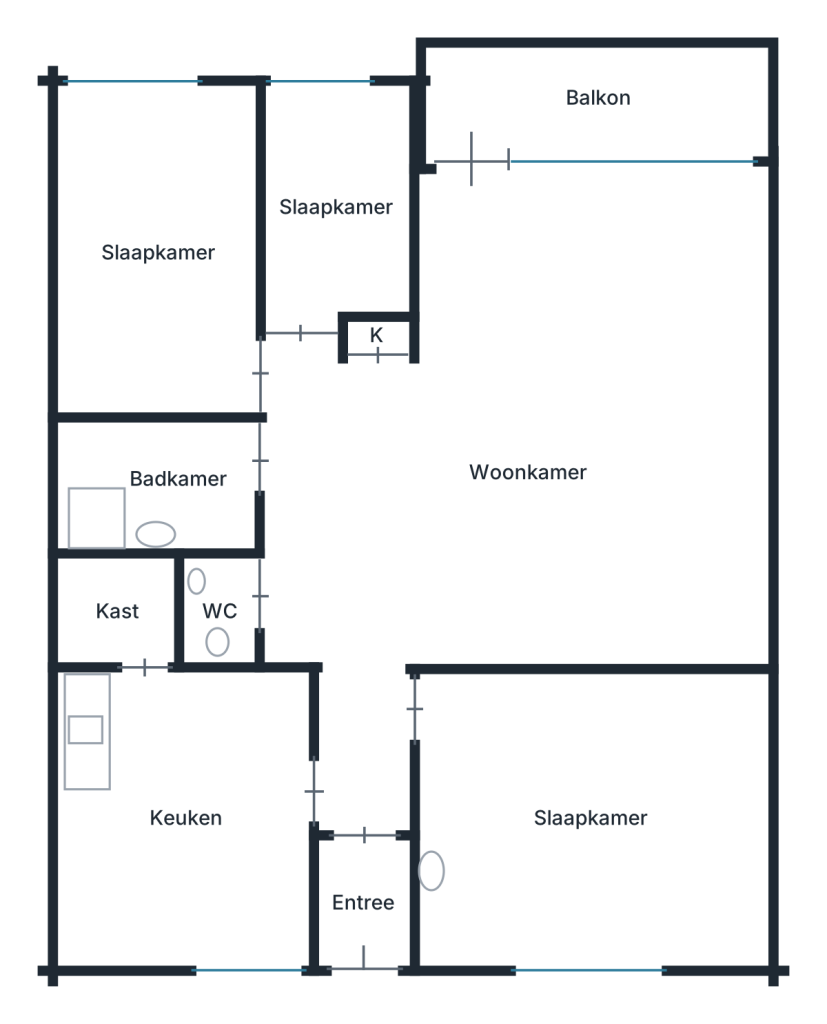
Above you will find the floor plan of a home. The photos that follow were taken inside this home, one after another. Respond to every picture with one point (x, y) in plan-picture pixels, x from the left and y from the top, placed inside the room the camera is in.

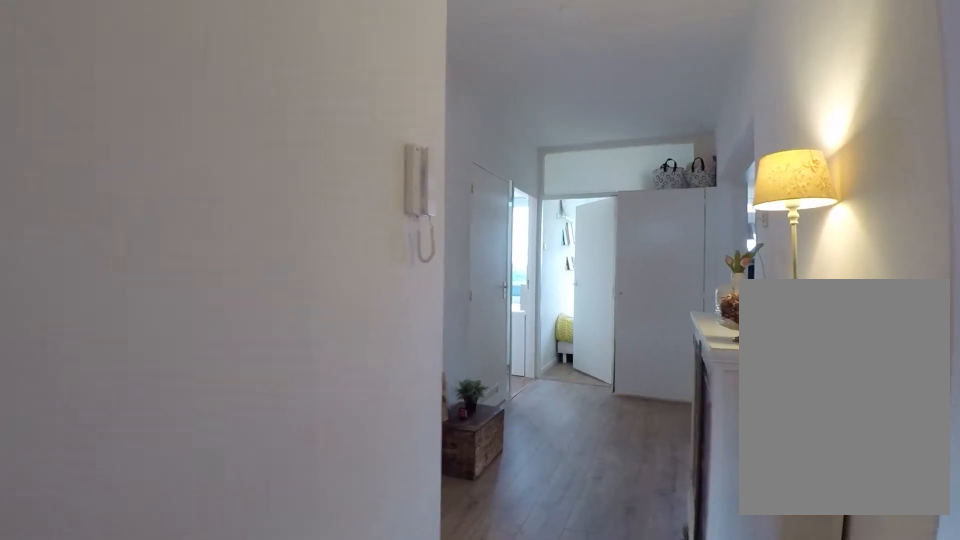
(342, 564)
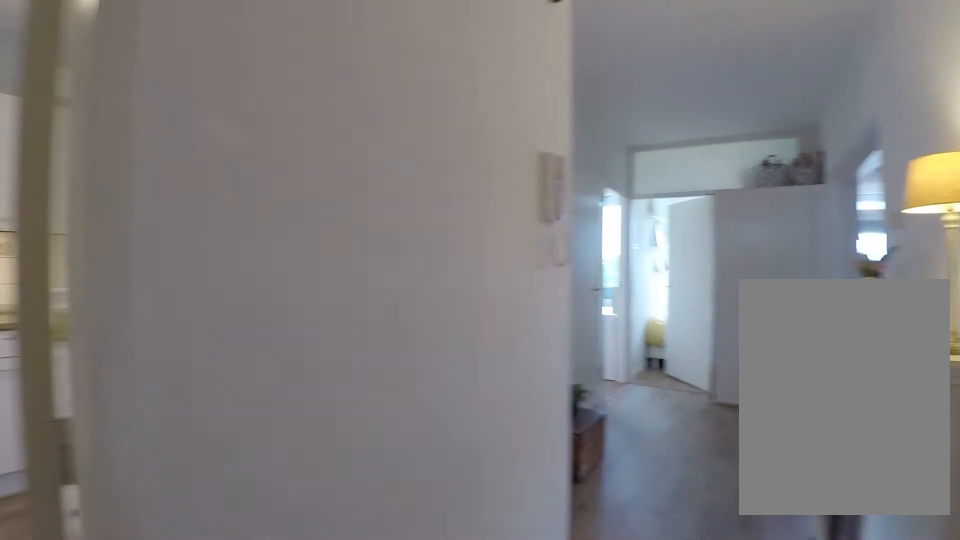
(342, 564)
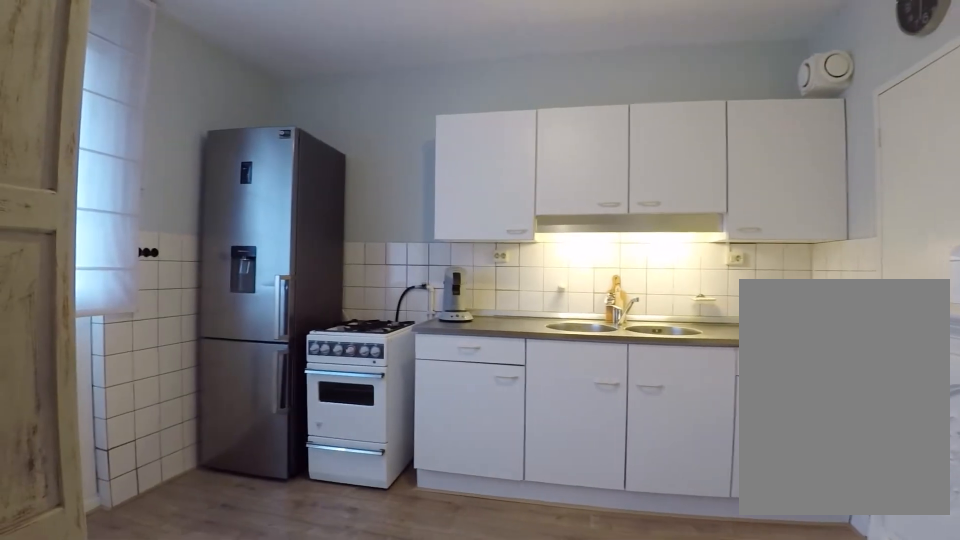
(191, 818)
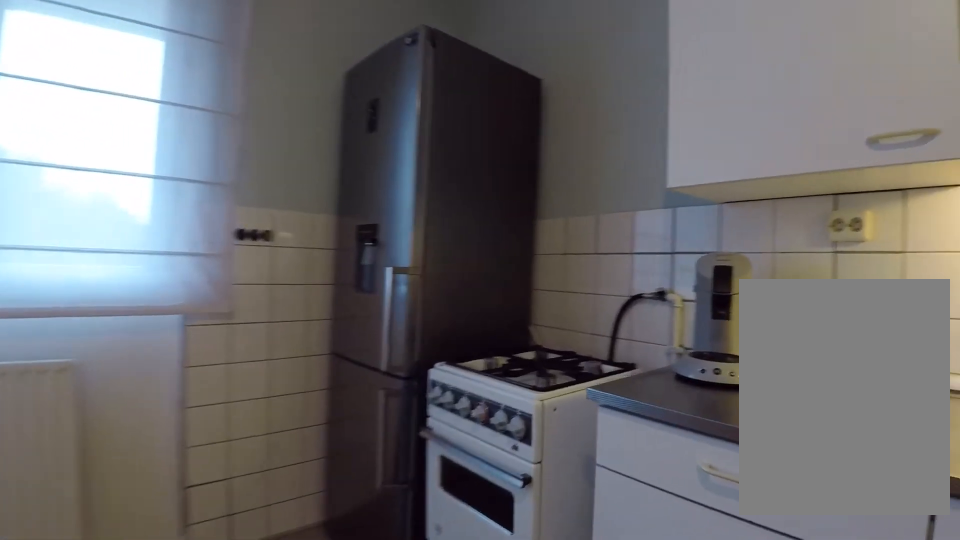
(191, 818)
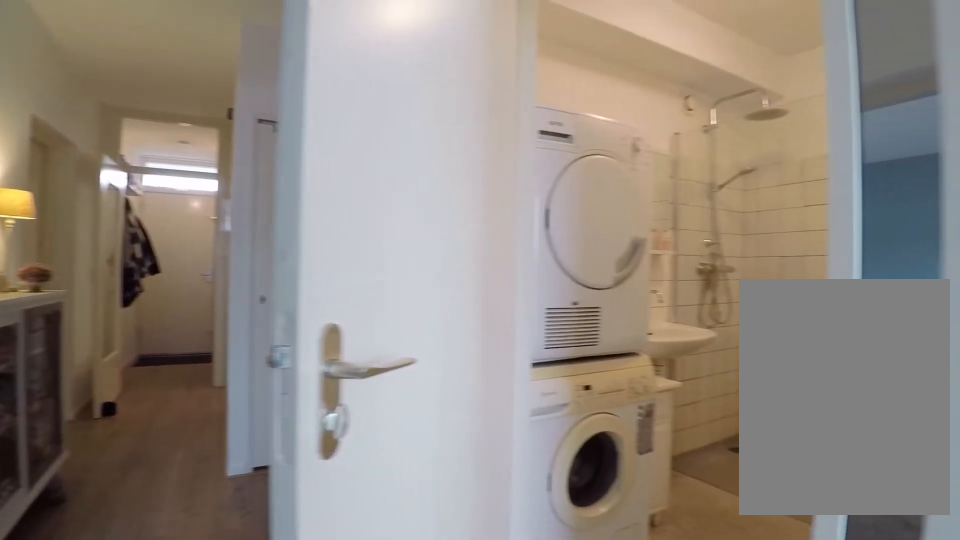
(342, 565)
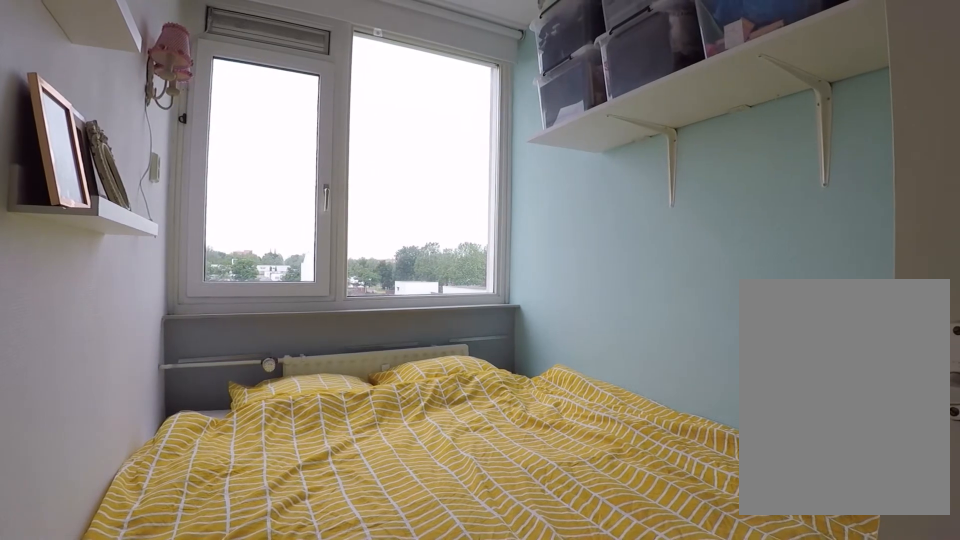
(336, 204)
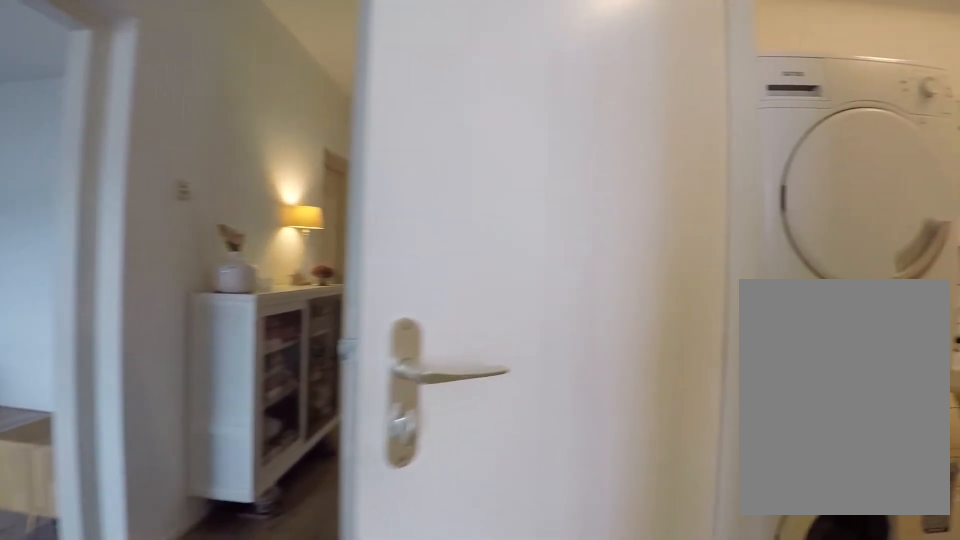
(342, 565)
